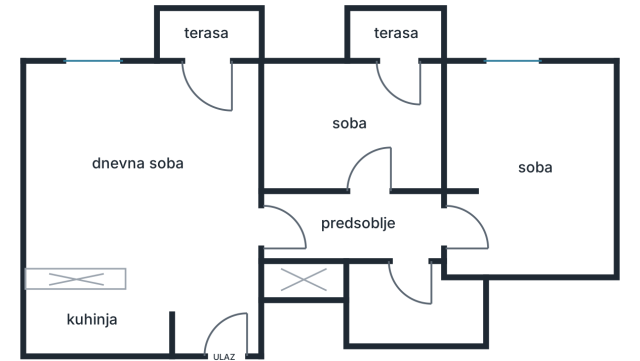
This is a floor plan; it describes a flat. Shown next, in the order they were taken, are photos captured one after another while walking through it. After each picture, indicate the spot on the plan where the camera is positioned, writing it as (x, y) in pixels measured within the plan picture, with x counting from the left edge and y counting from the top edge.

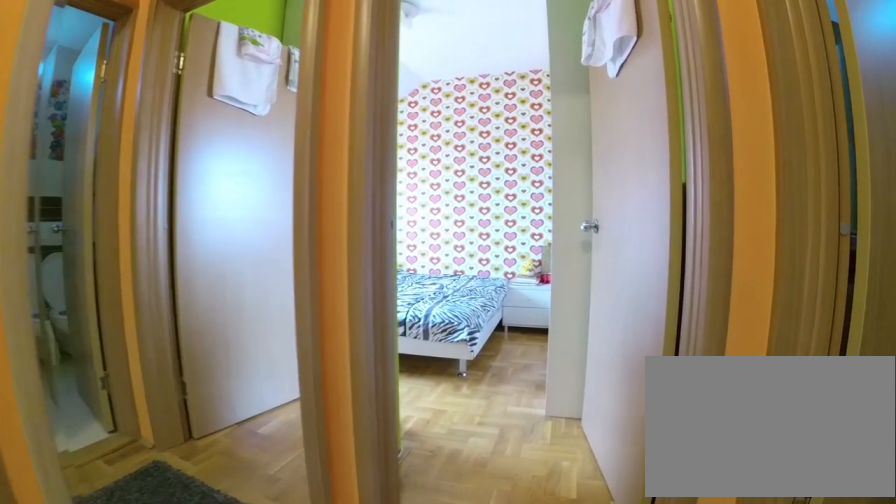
(326, 226)
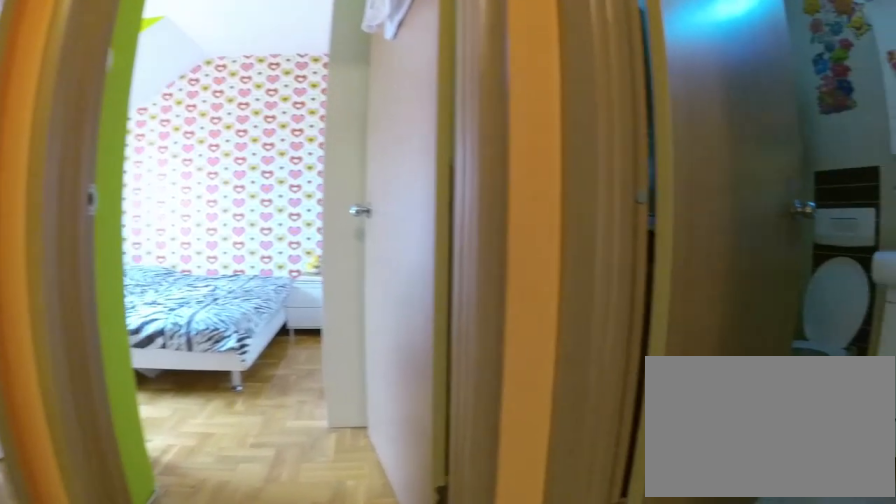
(343, 222)
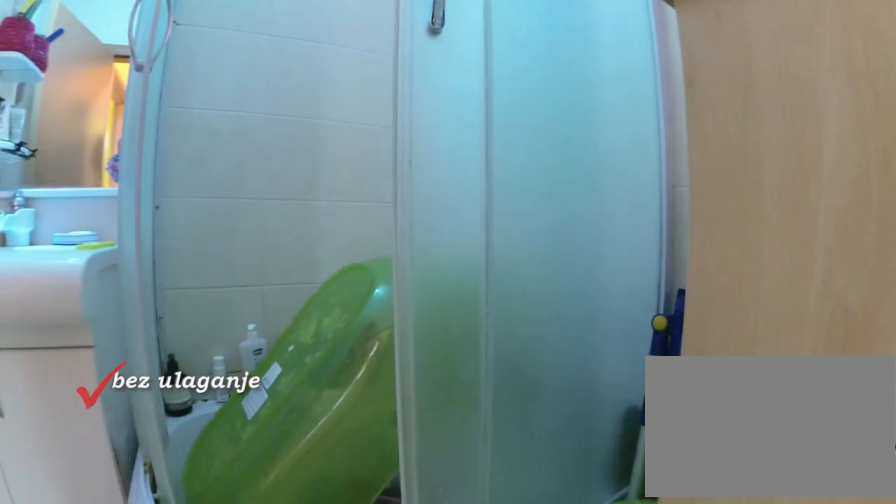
(405, 259)
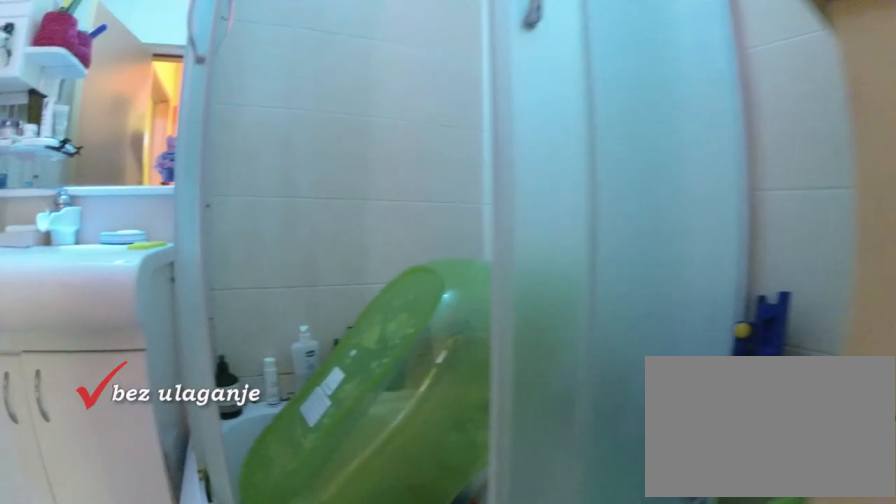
(404, 267)
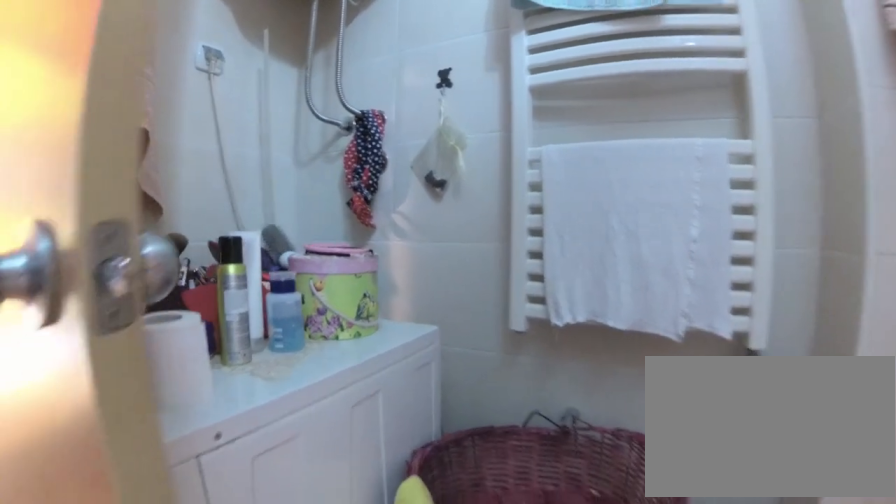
(388, 313)
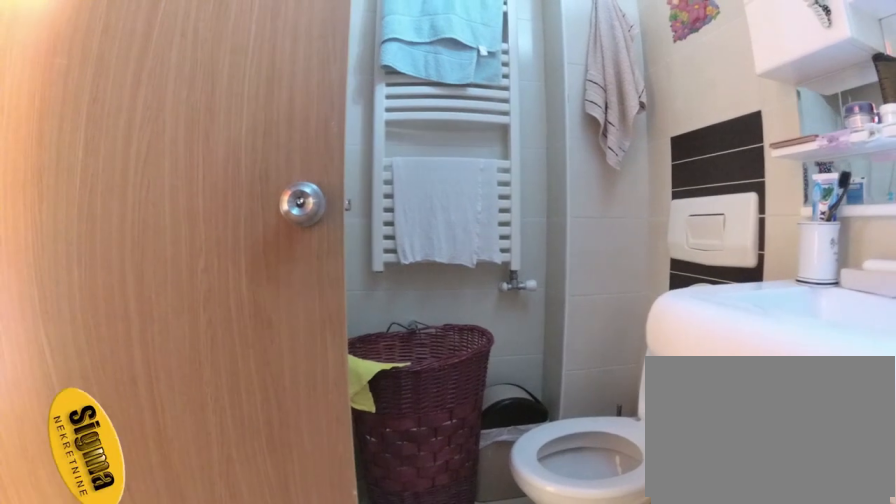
(376, 319)
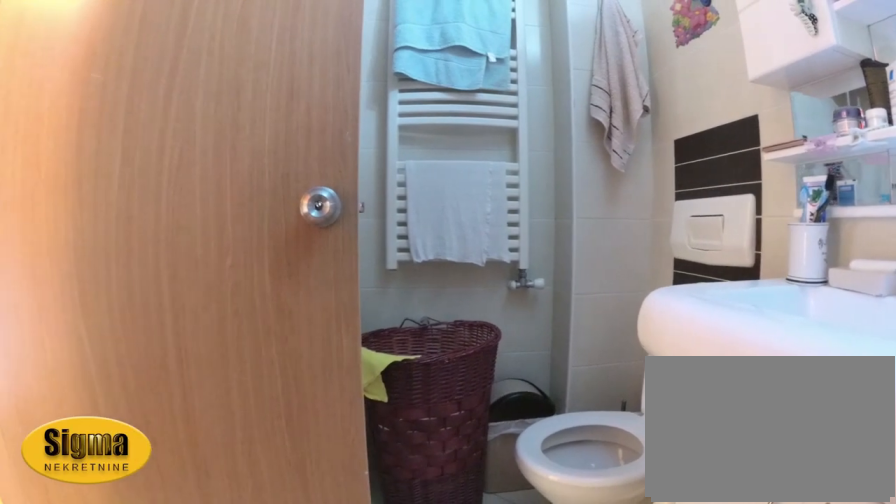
(379, 320)
